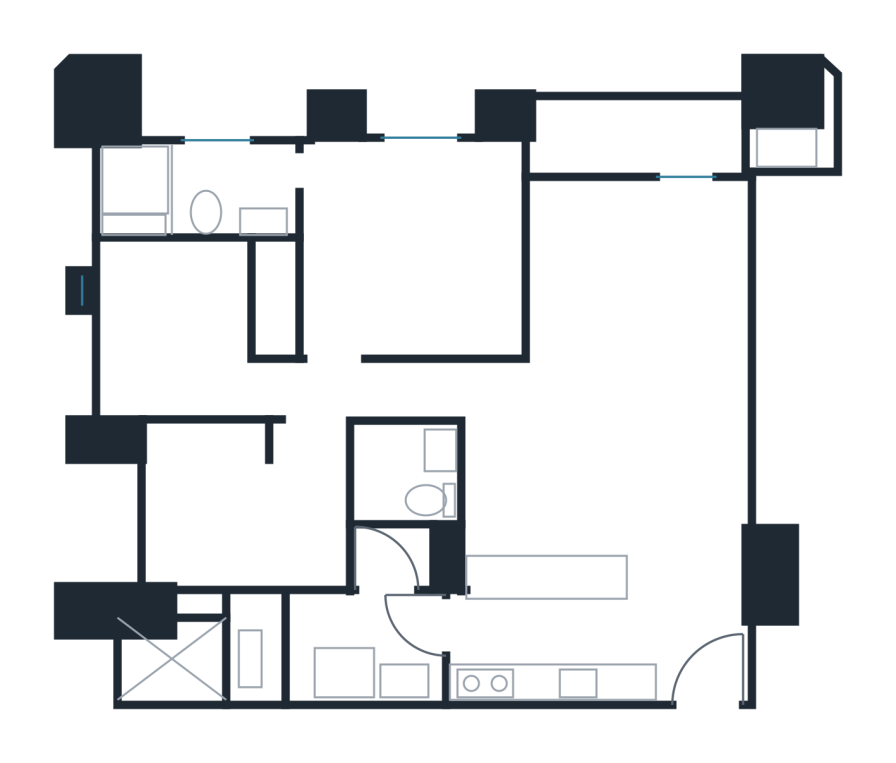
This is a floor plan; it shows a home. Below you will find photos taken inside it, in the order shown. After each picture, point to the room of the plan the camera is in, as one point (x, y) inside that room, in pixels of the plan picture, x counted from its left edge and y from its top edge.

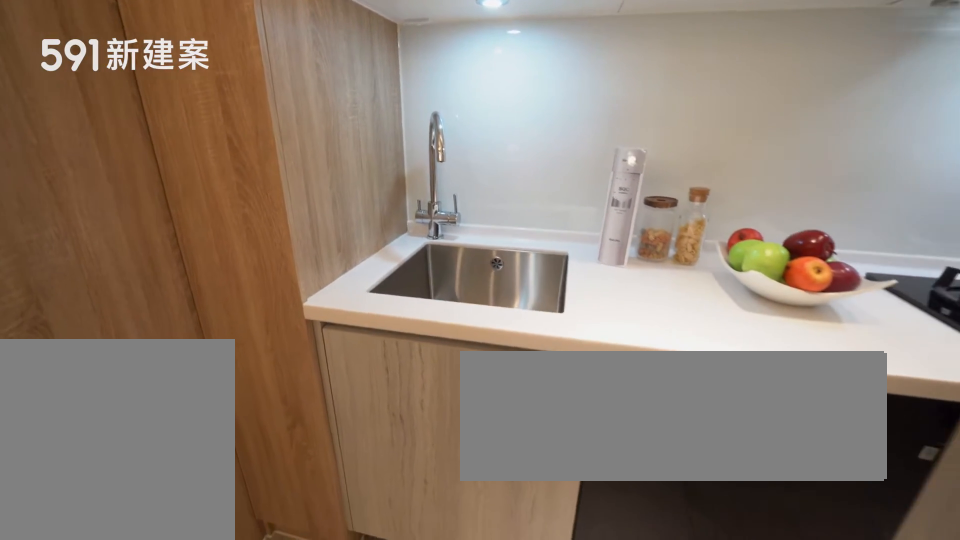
(529, 651)
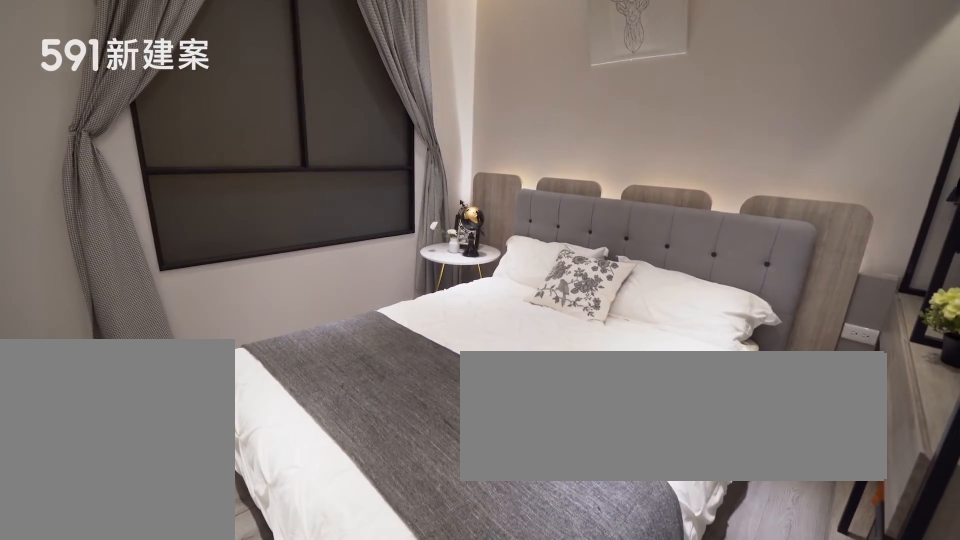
(415, 247)
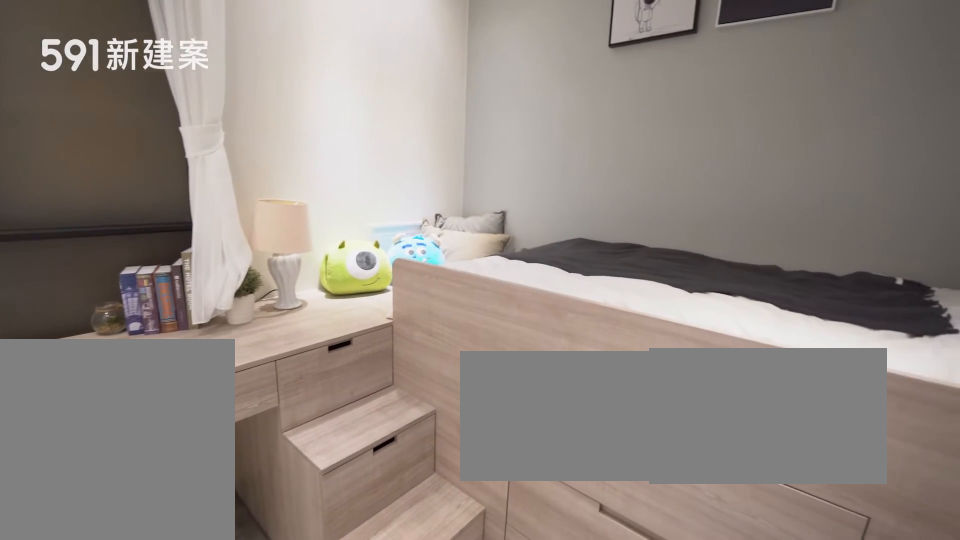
(197, 328)
